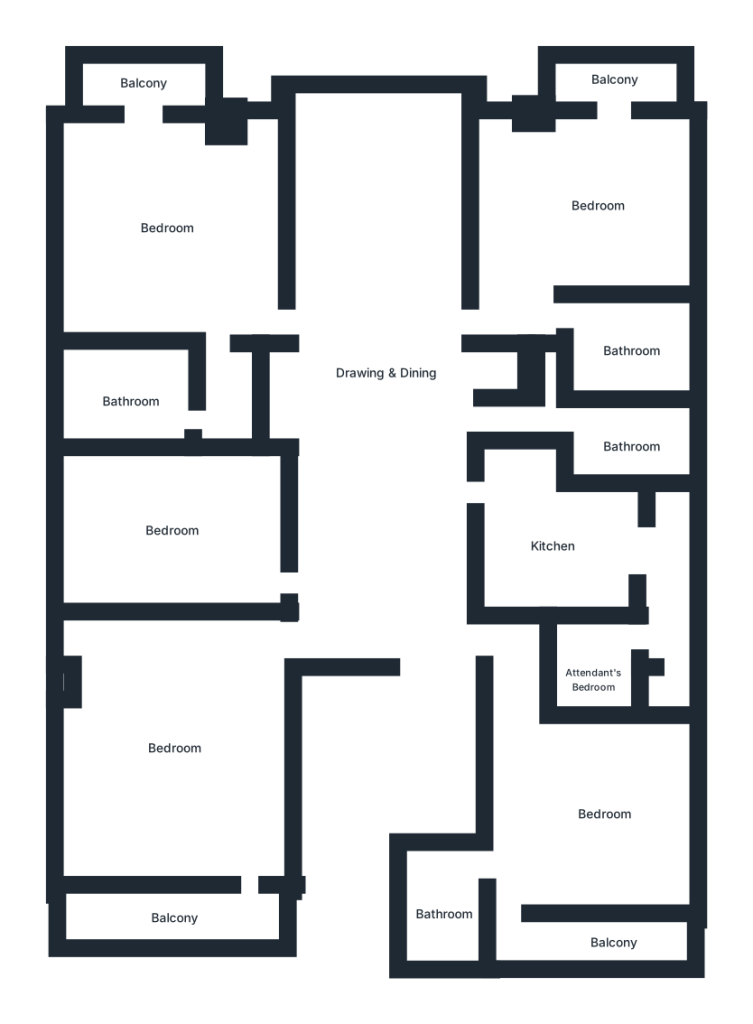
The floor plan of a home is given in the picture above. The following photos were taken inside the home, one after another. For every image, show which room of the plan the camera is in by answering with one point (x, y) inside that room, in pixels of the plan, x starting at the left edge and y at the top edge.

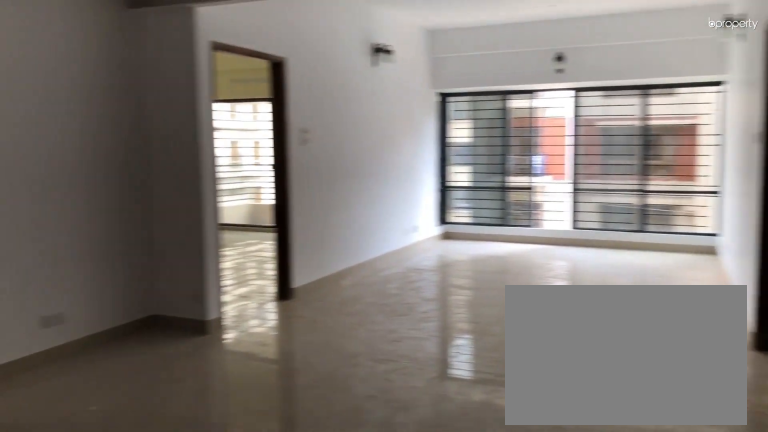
(378, 421)
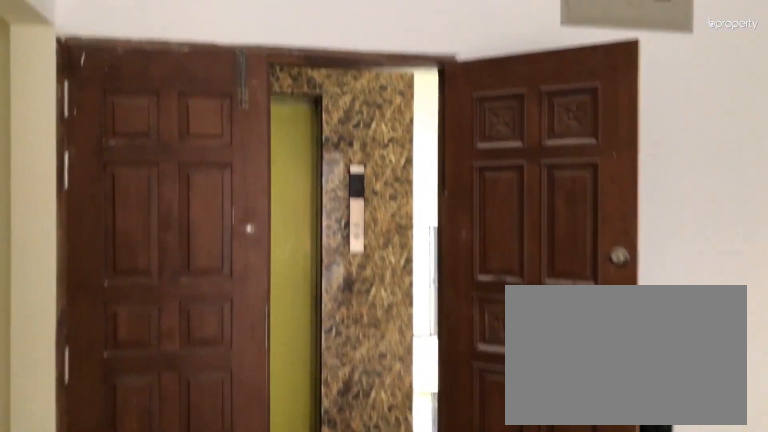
(378, 421)
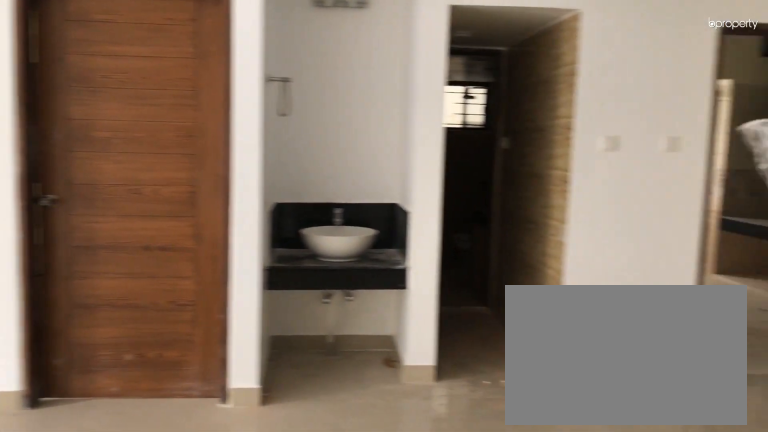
(373, 268)
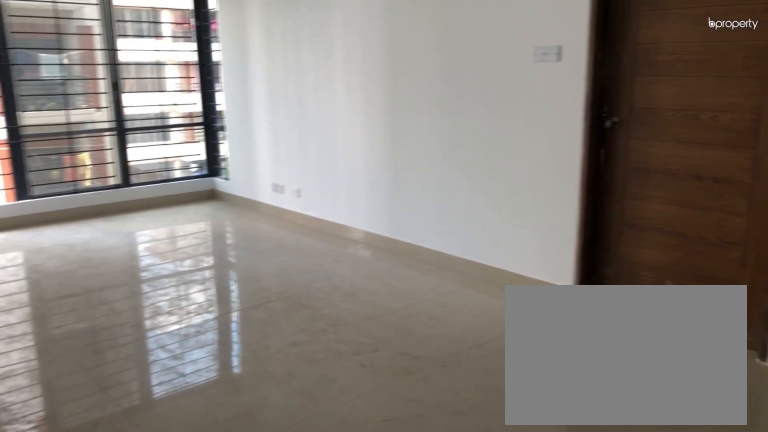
(380, 416)
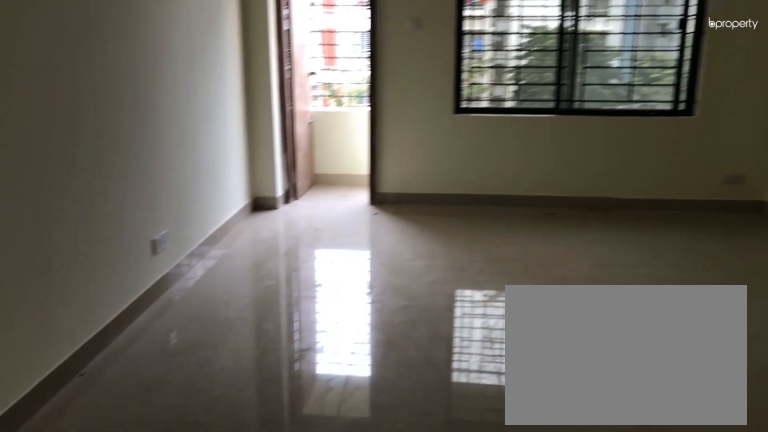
(174, 742)
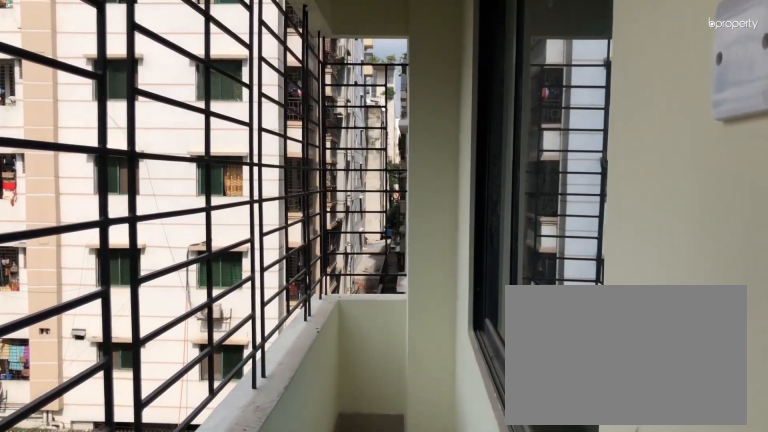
(169, 911)
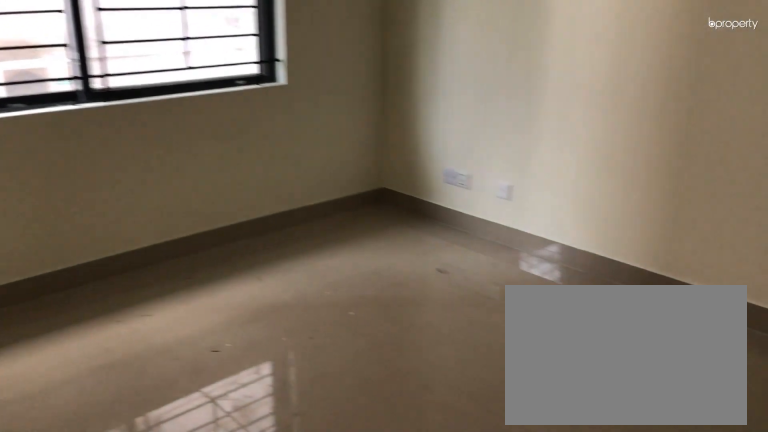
(169, 531)
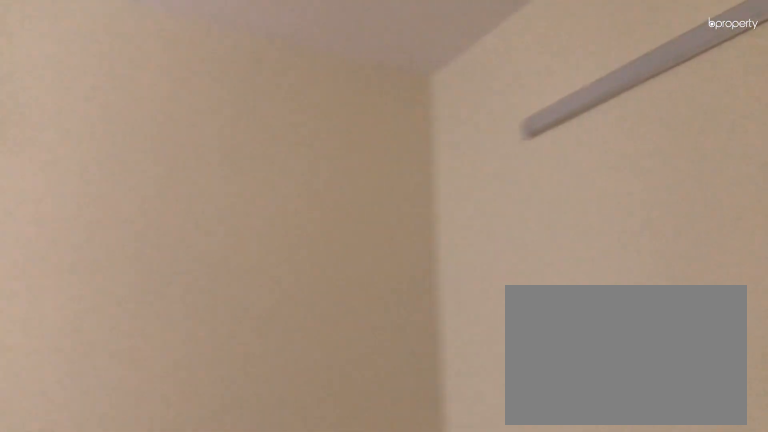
(169, 531)
